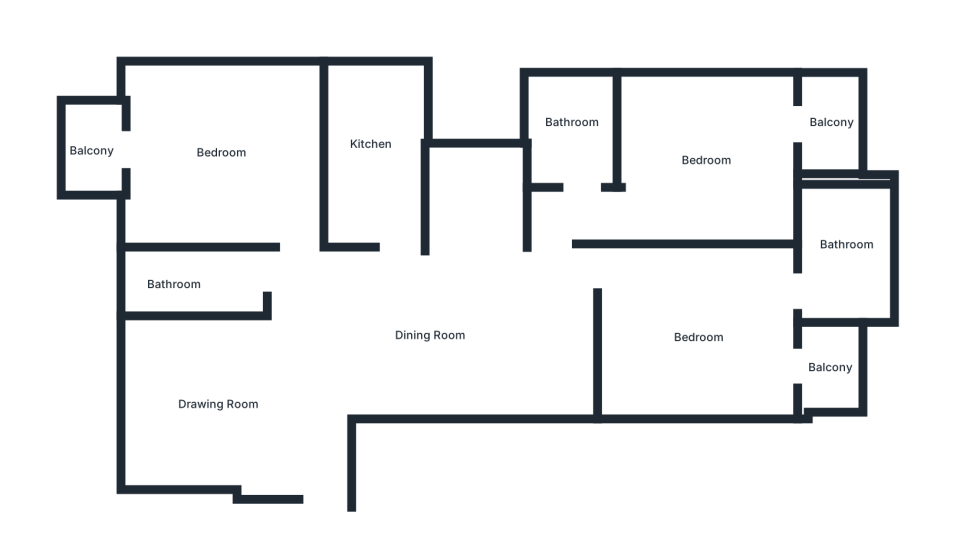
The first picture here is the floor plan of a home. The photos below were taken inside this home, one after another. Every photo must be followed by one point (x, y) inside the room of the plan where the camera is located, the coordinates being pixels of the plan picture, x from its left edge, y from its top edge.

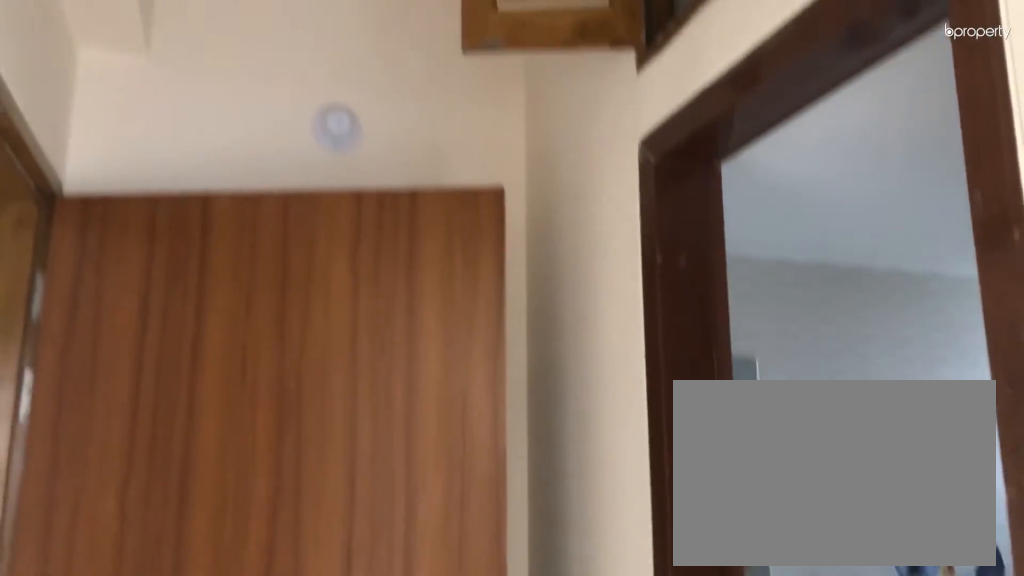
(705, 158)
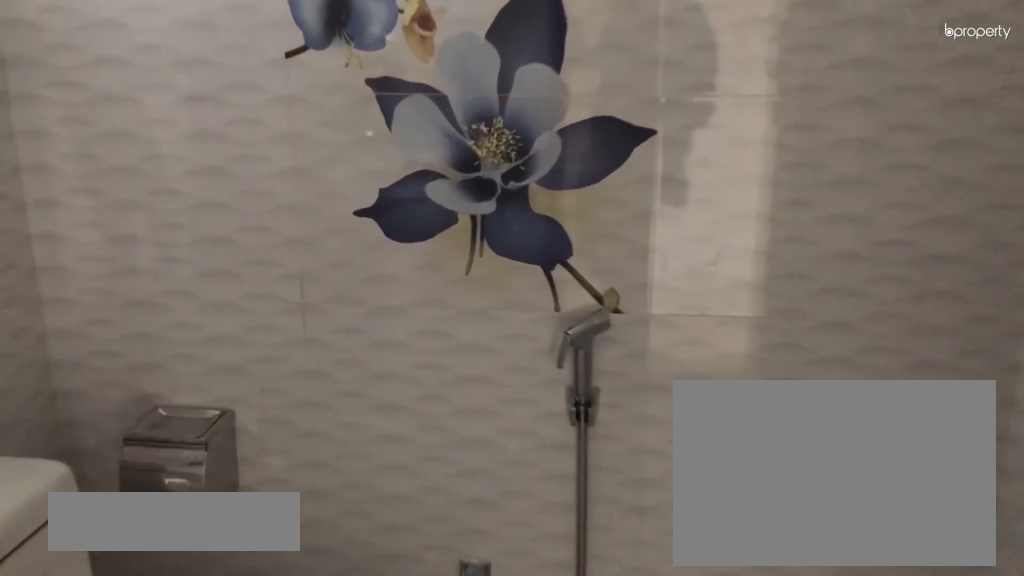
(571, 130)
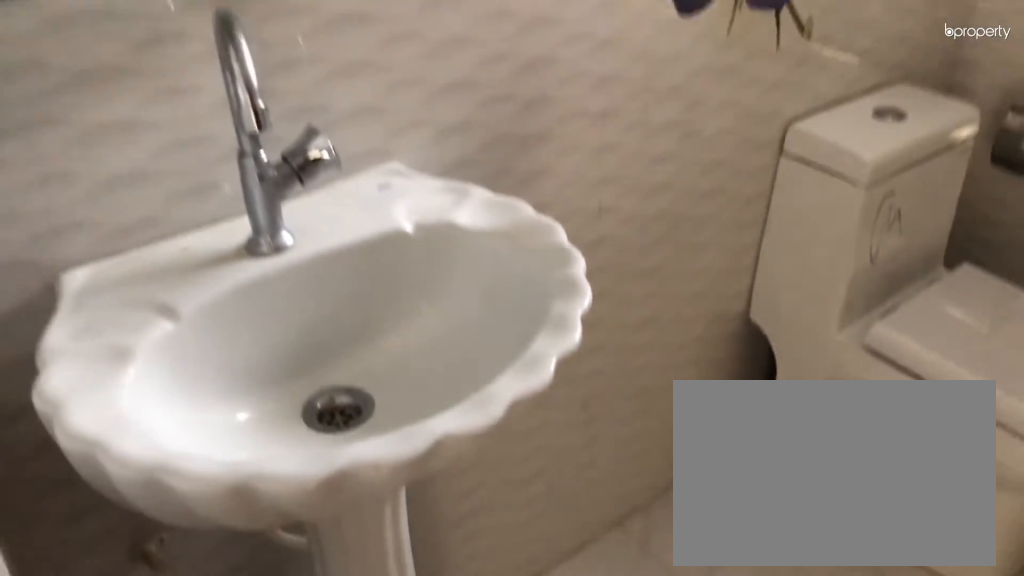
(571, 130)
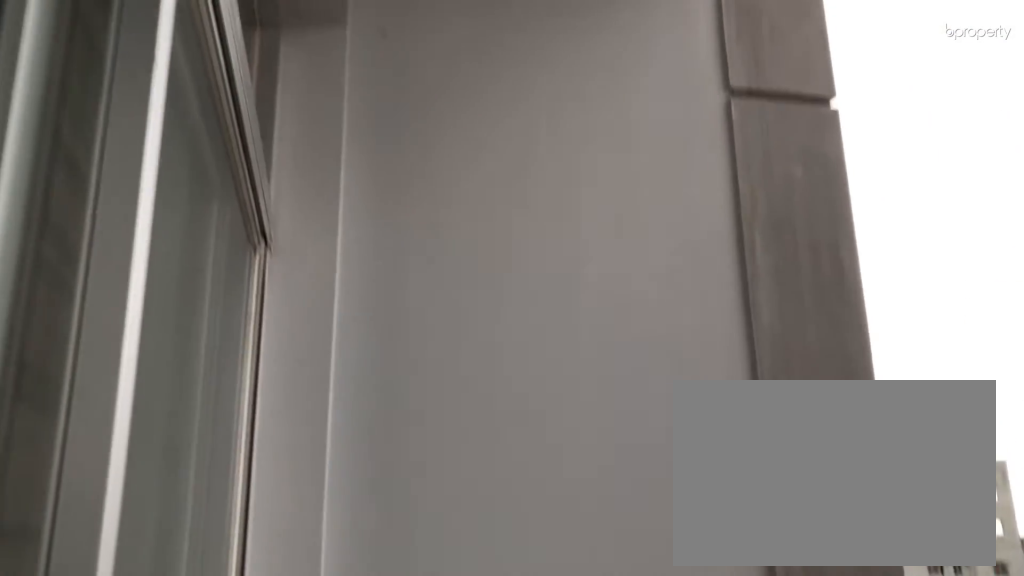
(827, 124)
